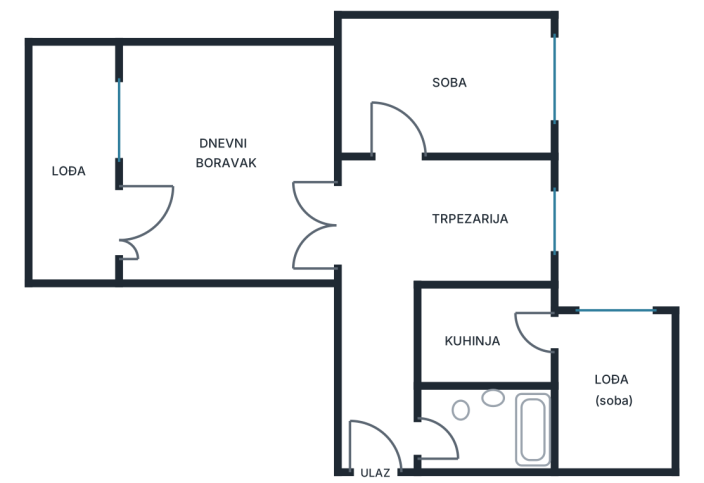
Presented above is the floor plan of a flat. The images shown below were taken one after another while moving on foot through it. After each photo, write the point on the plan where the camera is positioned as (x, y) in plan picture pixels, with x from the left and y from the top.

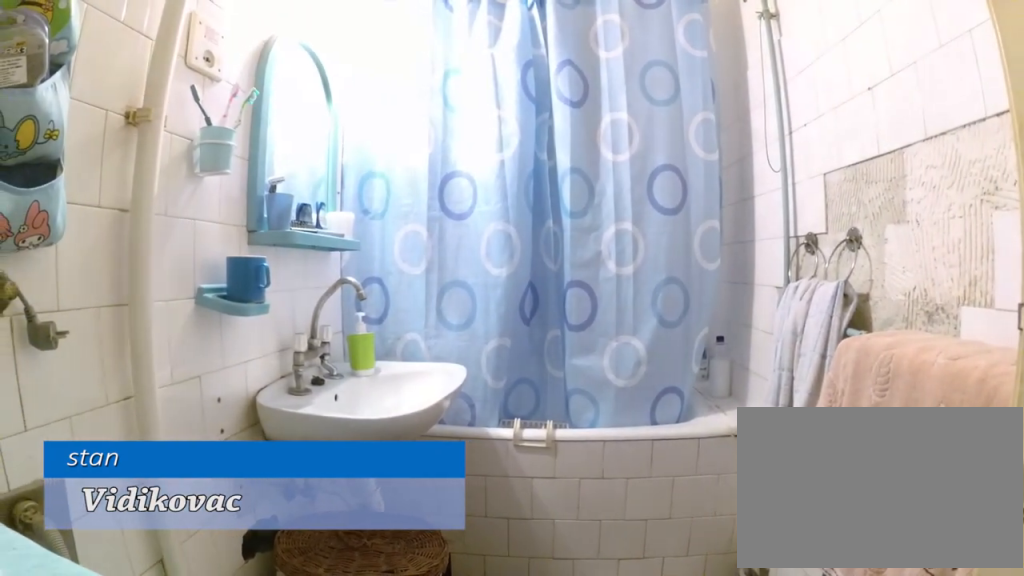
(431, 436)
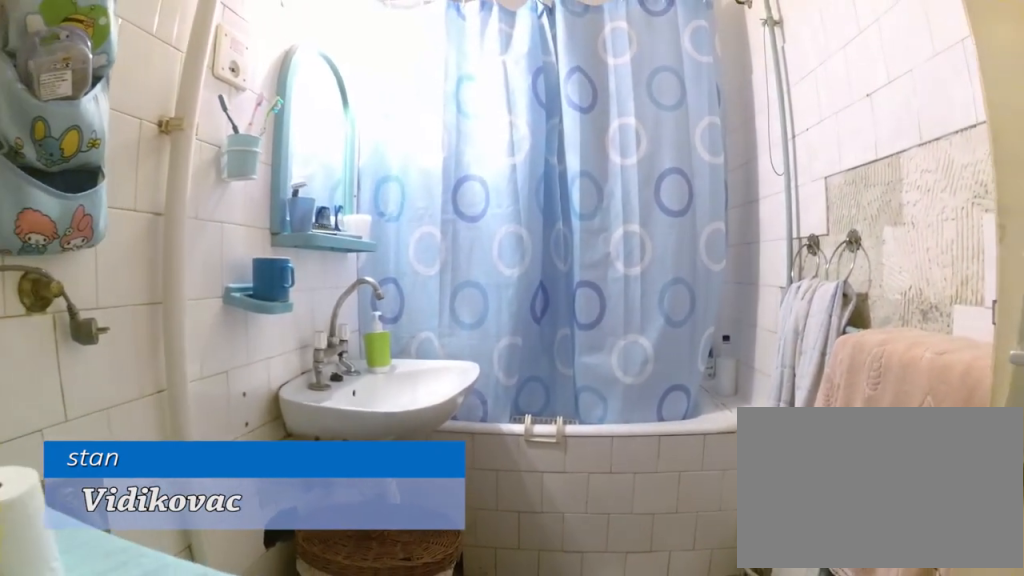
(427, 436)
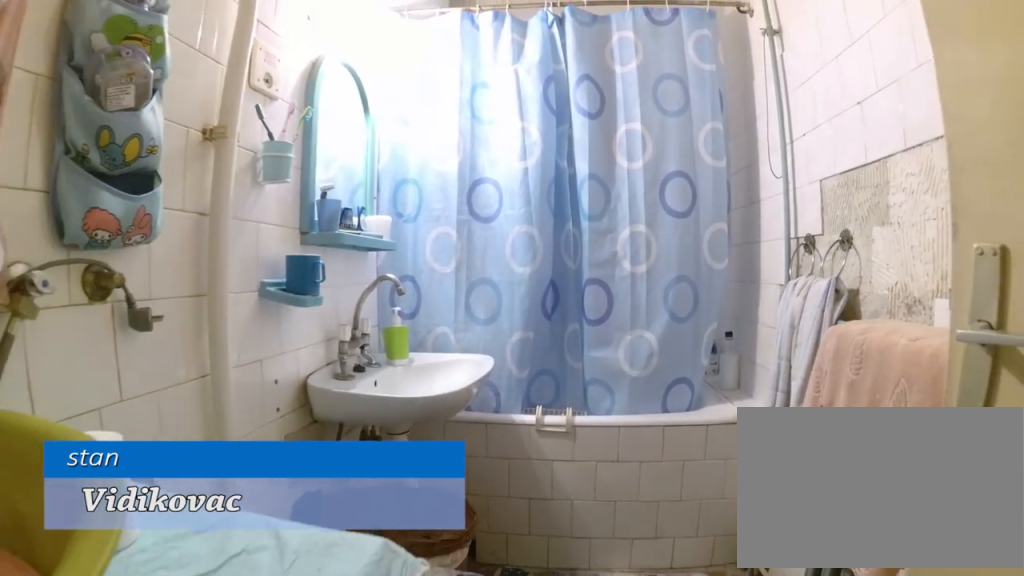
(424, 436)
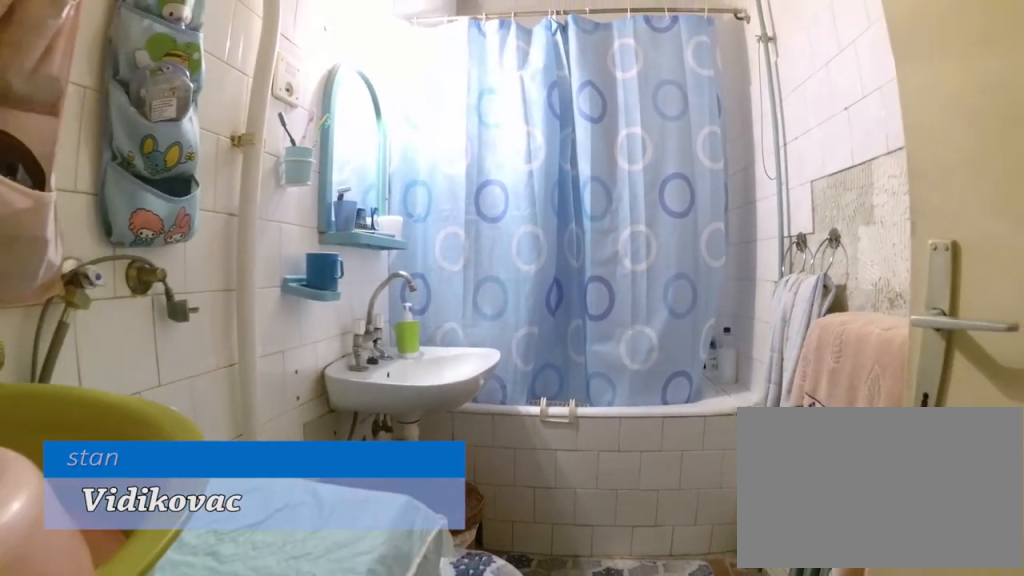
(420, 436)
